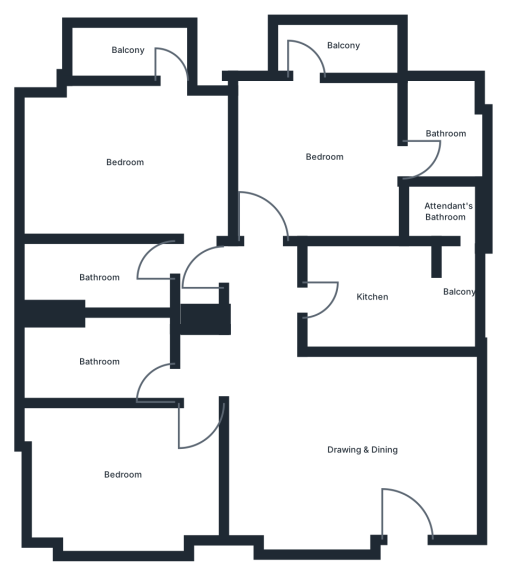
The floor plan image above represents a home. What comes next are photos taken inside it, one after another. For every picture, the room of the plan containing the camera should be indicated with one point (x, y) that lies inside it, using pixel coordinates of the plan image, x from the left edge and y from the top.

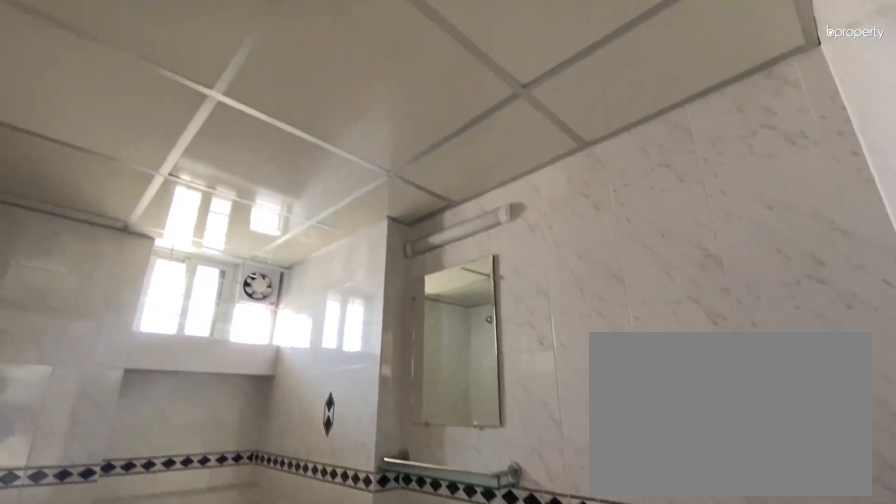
(97, 362)
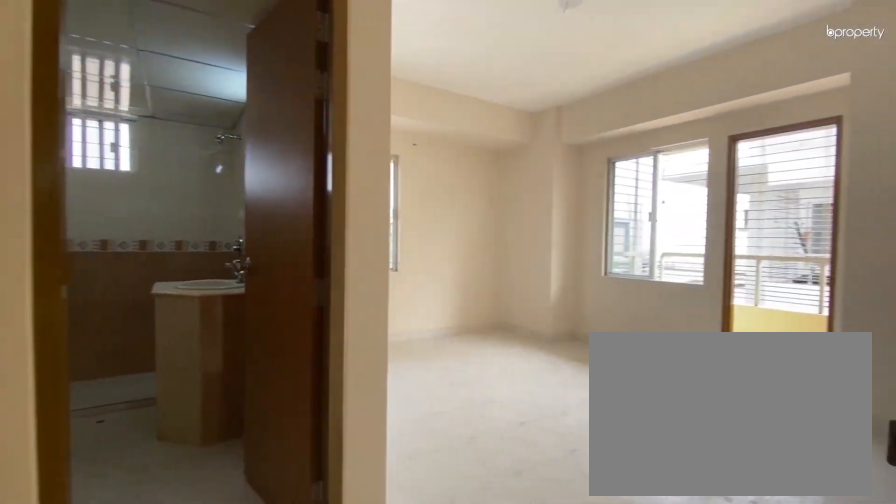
(217, 264)
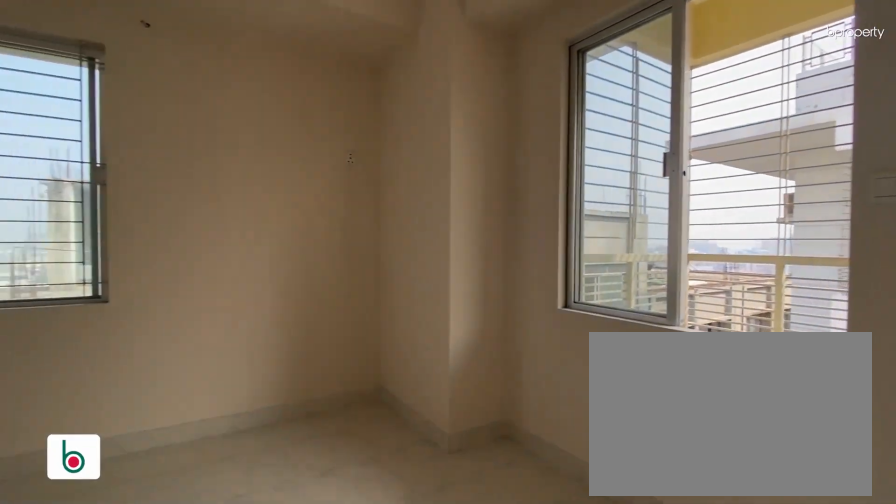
(123, 162)
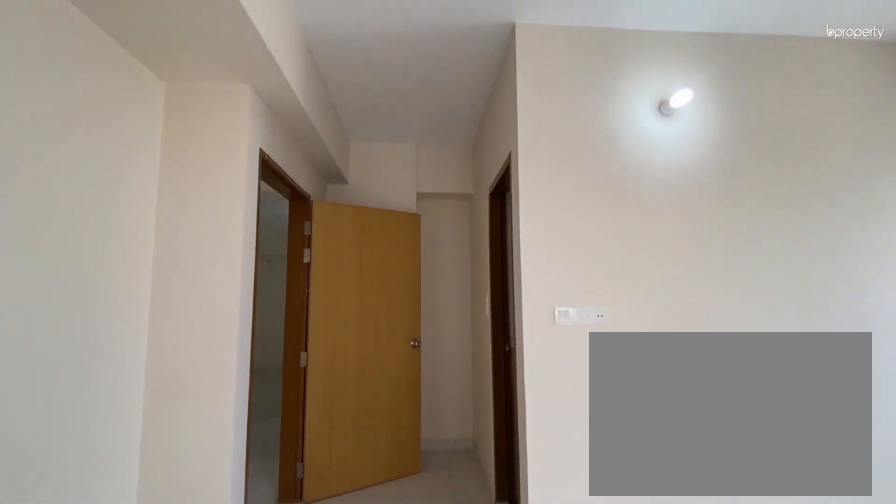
(123, 162)
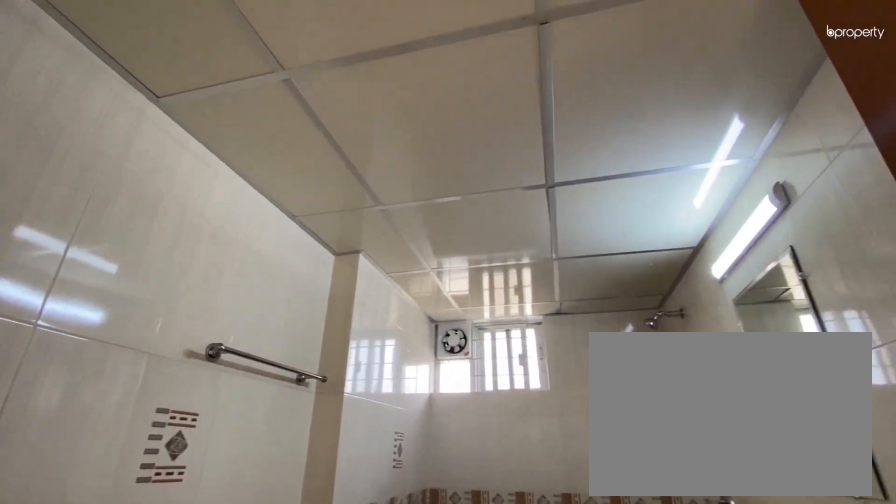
(98, 277)
